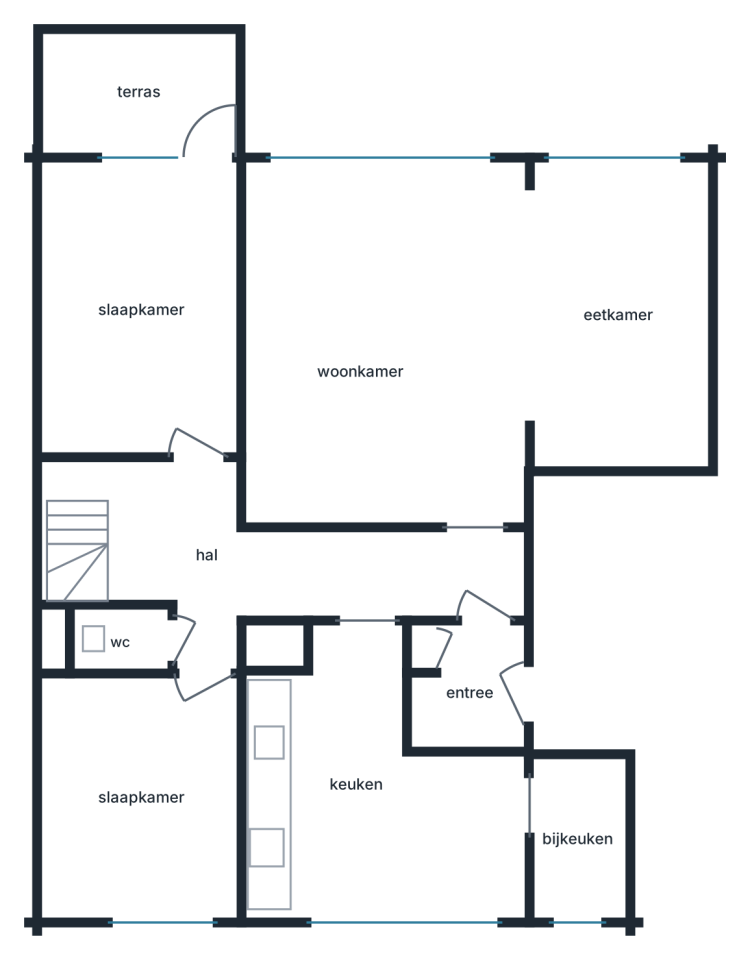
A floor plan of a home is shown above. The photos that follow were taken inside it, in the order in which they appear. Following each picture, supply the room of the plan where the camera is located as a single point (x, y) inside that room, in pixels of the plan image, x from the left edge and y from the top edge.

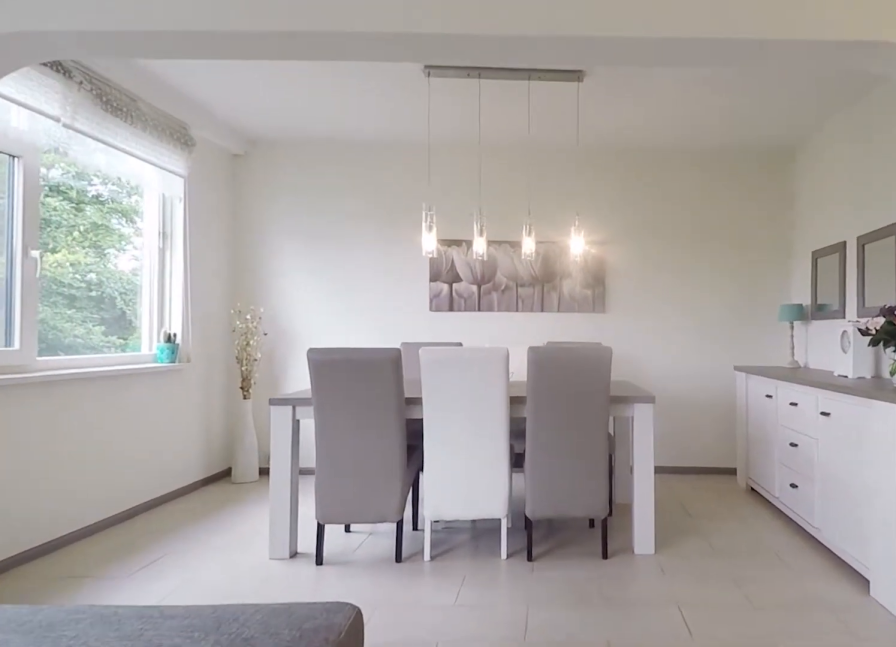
(386, 343)
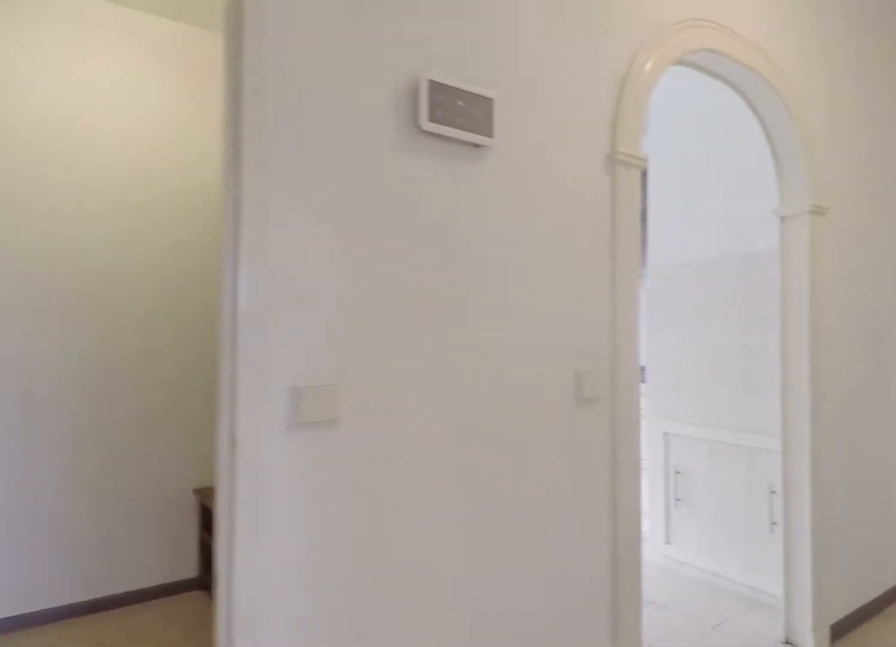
(314, 585)
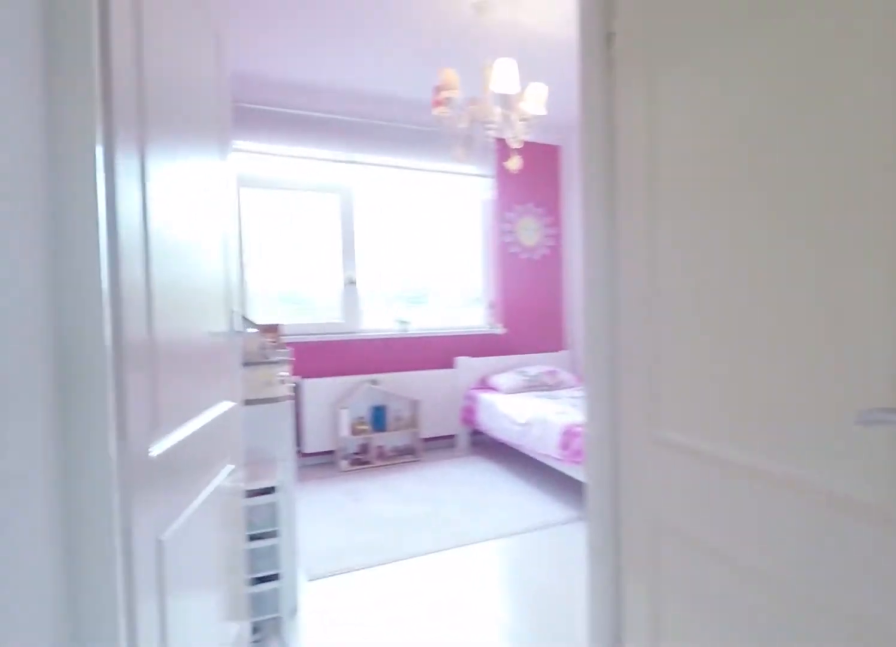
(313, 585)
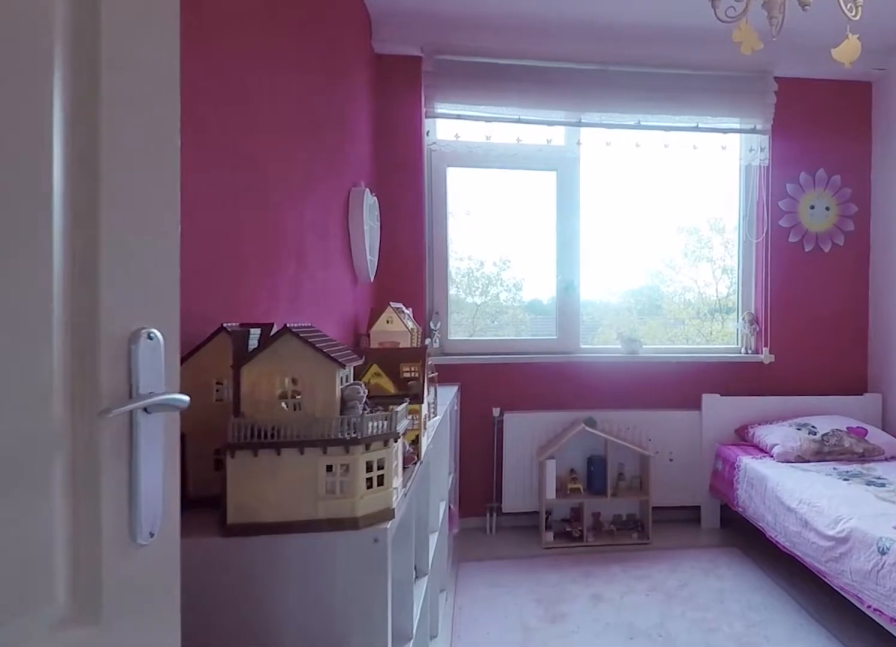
(142, 797)
